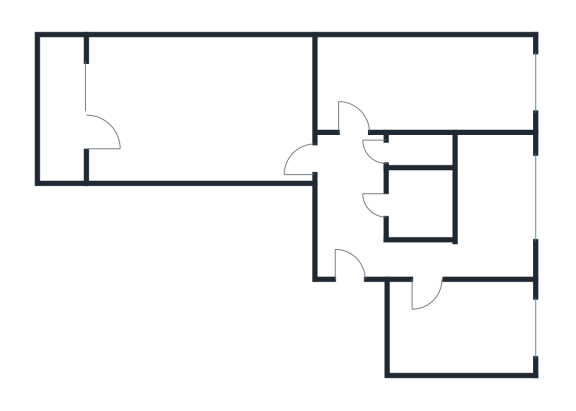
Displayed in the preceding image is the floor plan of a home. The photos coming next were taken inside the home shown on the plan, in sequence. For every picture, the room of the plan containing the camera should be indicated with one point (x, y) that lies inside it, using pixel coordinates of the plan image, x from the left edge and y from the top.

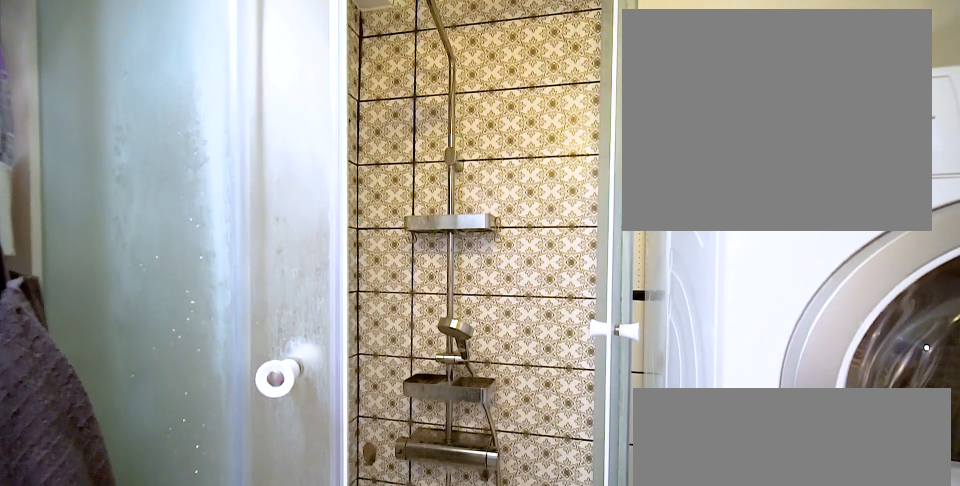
(419, 204)
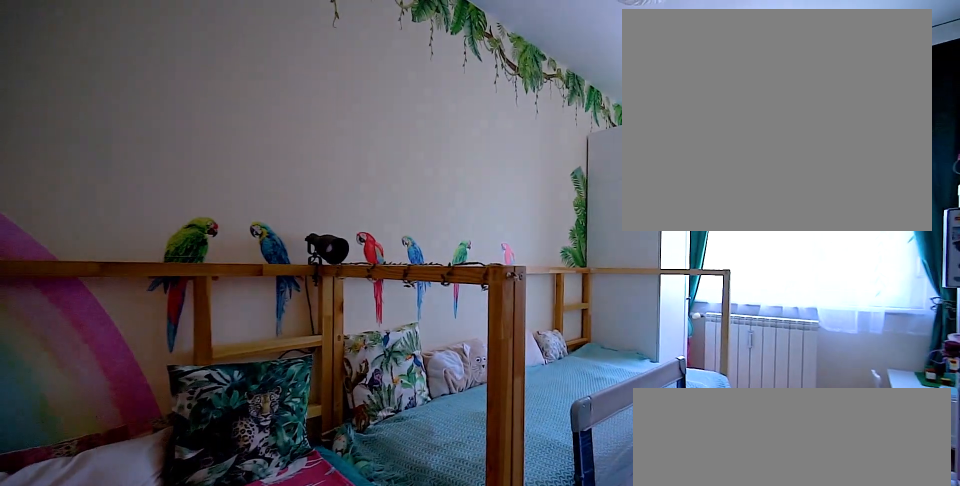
(439, 84)
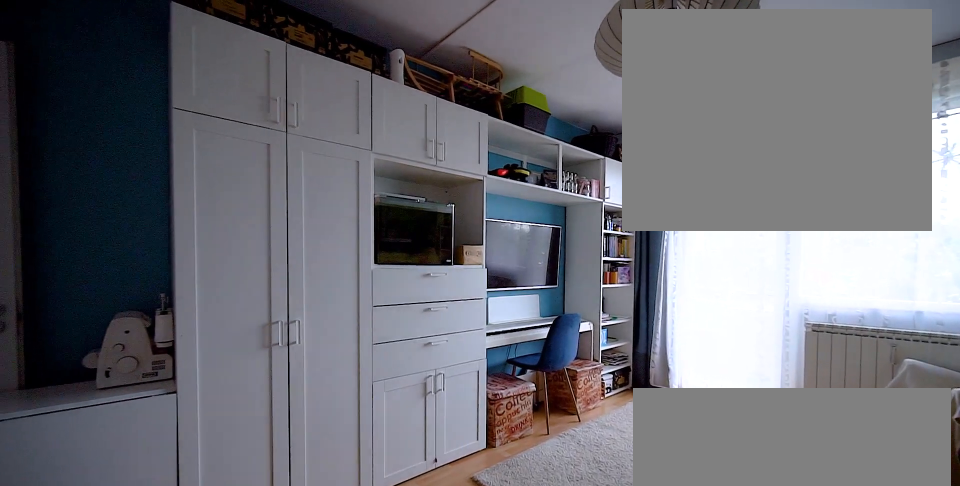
(205, 110)
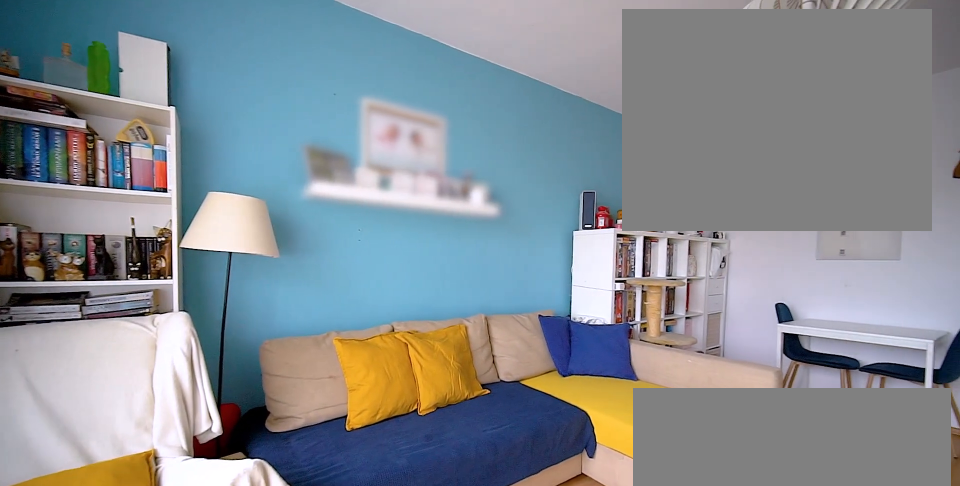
(205, 110)
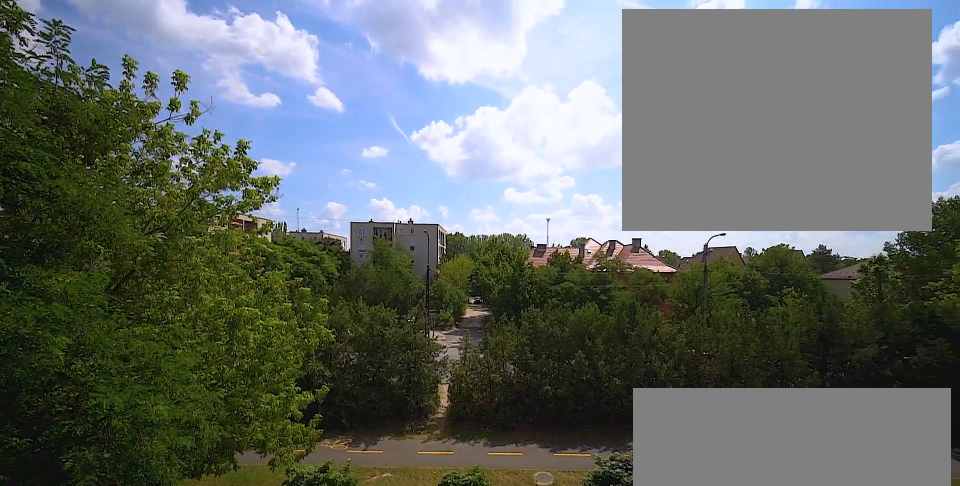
(63, 110)
